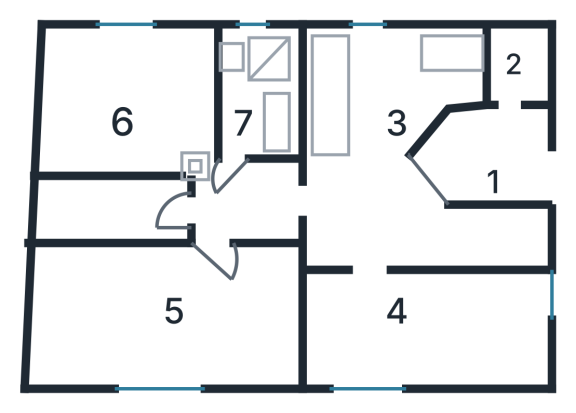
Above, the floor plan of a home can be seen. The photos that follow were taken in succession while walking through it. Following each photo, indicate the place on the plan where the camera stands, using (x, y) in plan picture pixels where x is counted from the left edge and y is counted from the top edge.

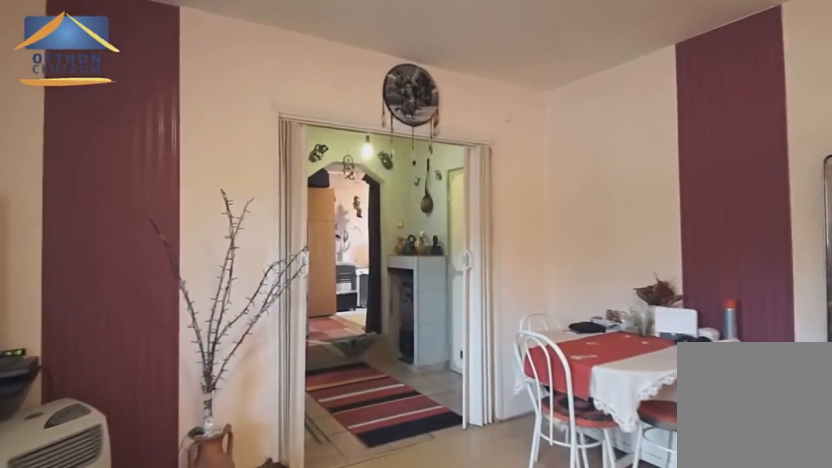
(356, 237)
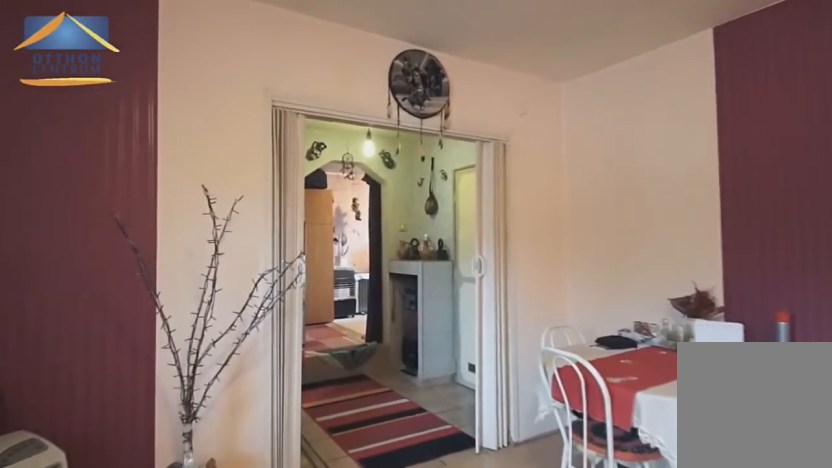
(345, 229)
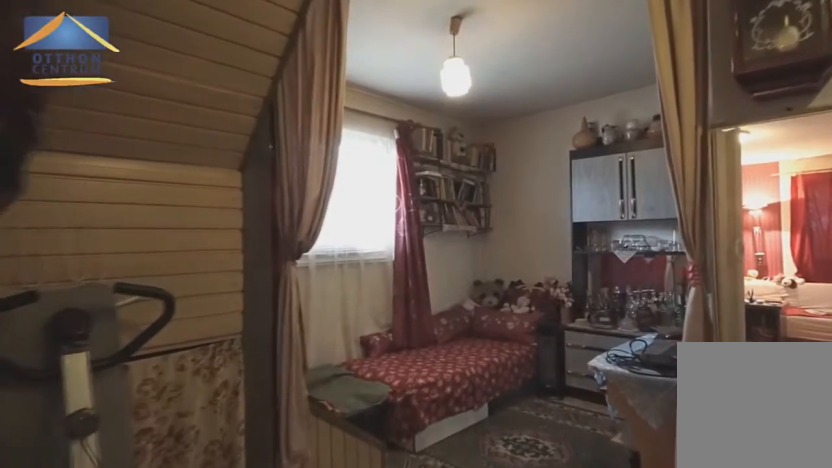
(243, 229)
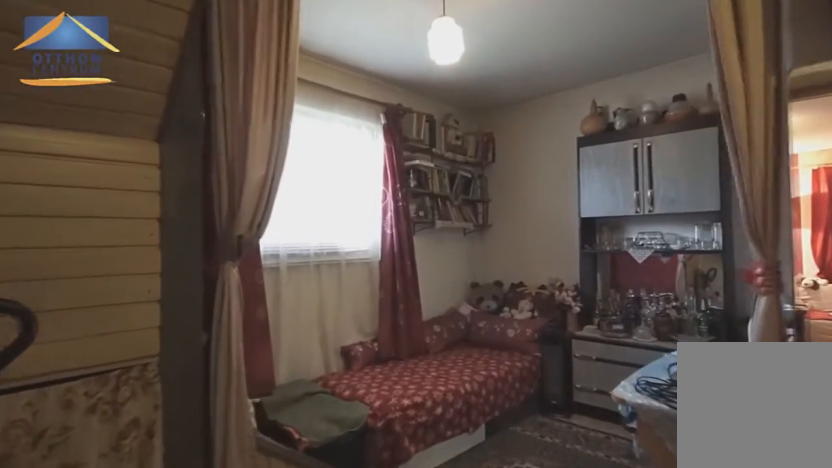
(223, 249)
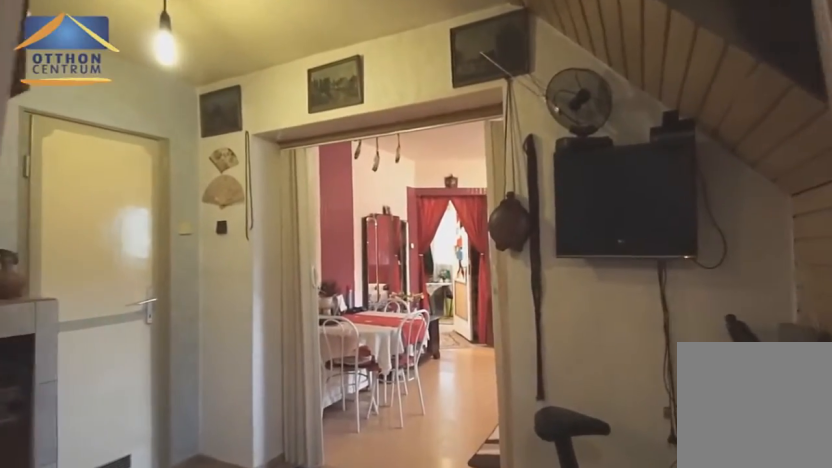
(200, 259)
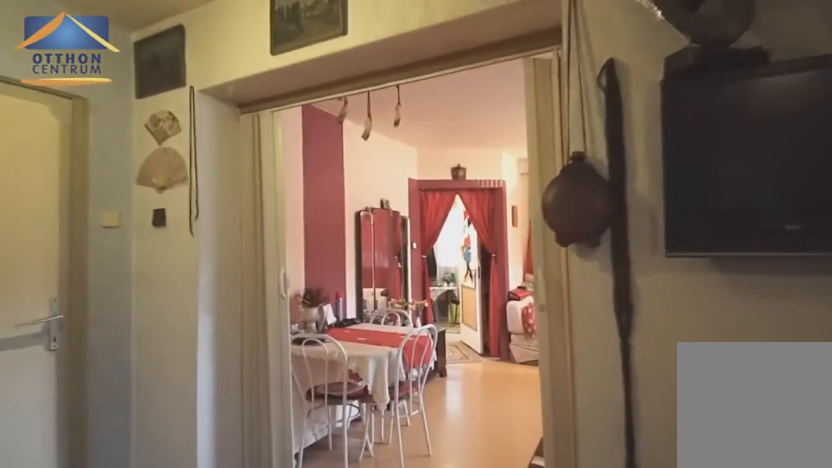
(248, 207)
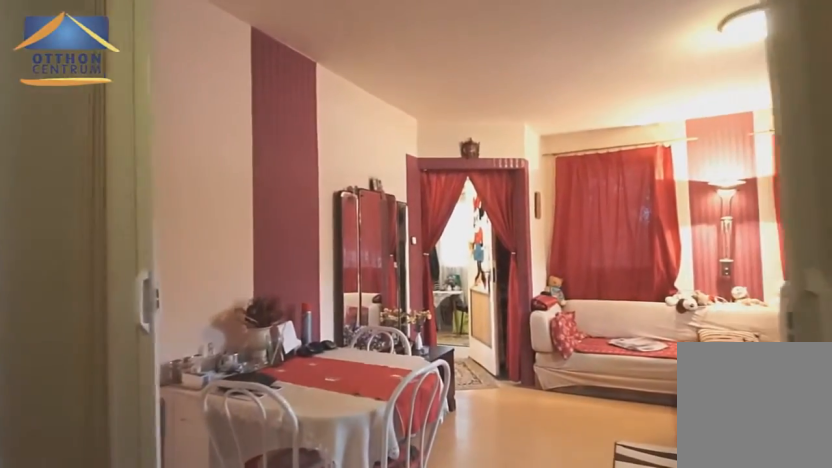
(248, 205)
